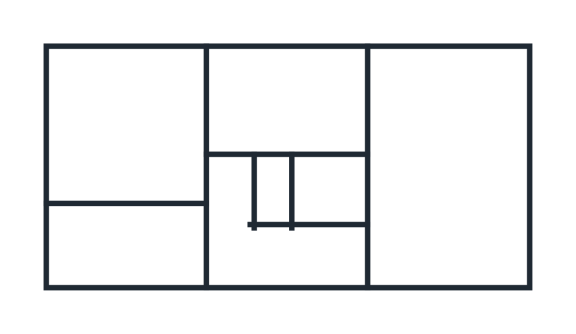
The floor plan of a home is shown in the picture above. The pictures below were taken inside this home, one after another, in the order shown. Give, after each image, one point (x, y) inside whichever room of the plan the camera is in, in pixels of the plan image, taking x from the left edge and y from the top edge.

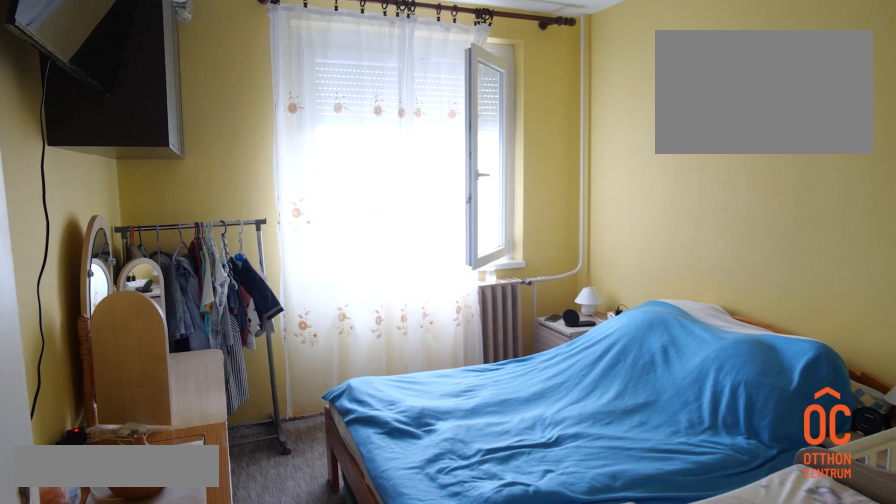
(126, 128)
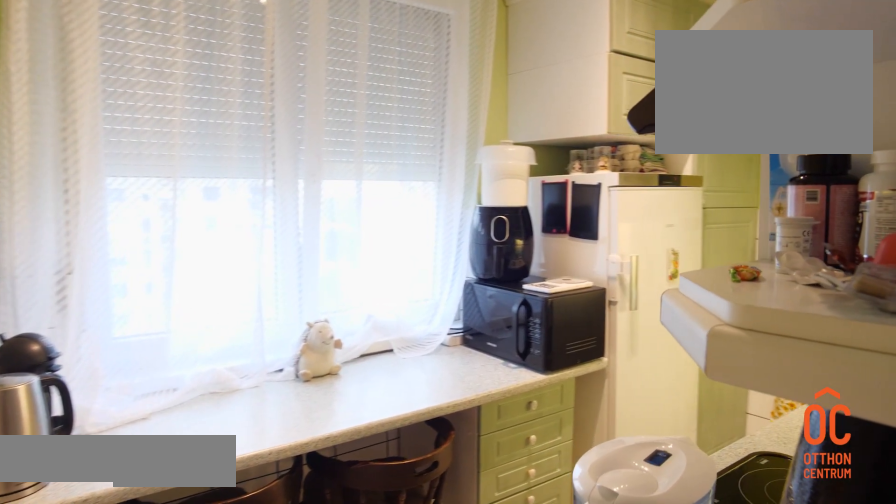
(285, 97)
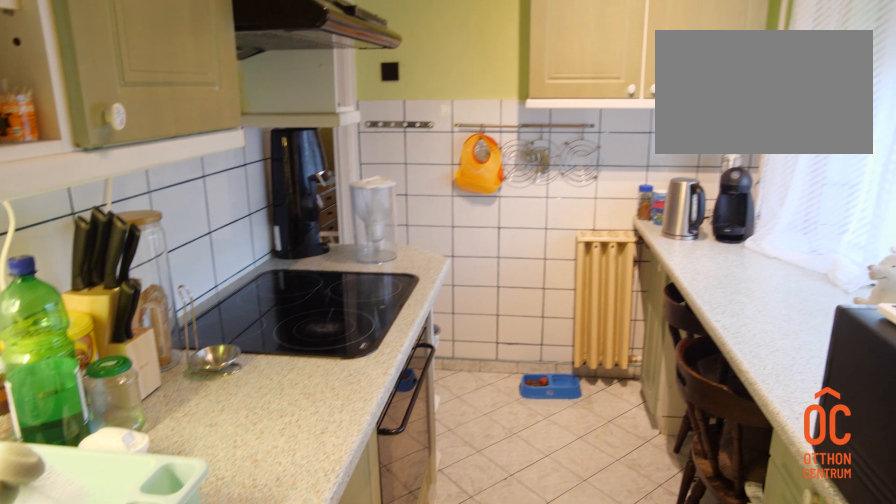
(285, 97)
